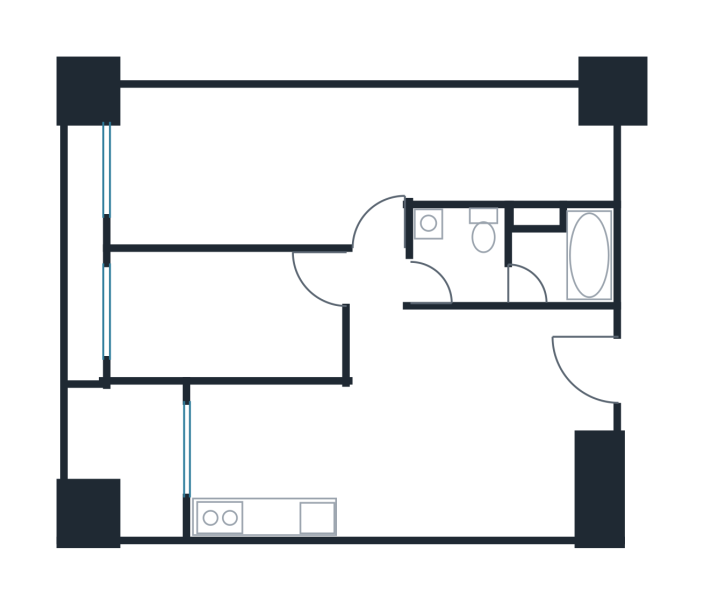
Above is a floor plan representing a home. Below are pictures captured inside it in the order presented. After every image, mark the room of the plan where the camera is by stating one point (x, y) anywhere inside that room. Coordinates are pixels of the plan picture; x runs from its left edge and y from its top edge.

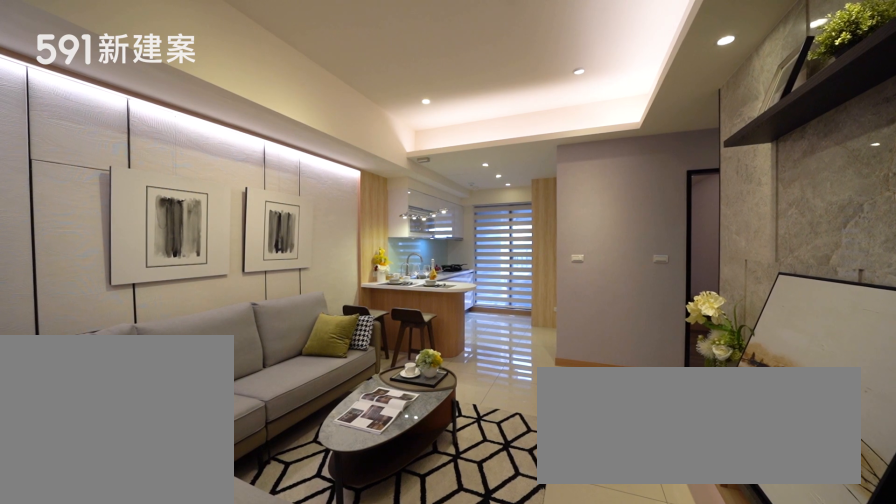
(493, 424)
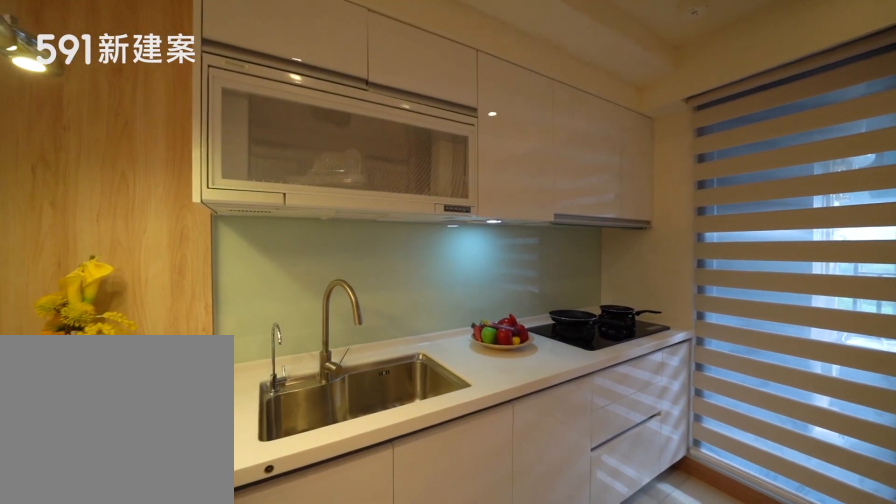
(283, 462)
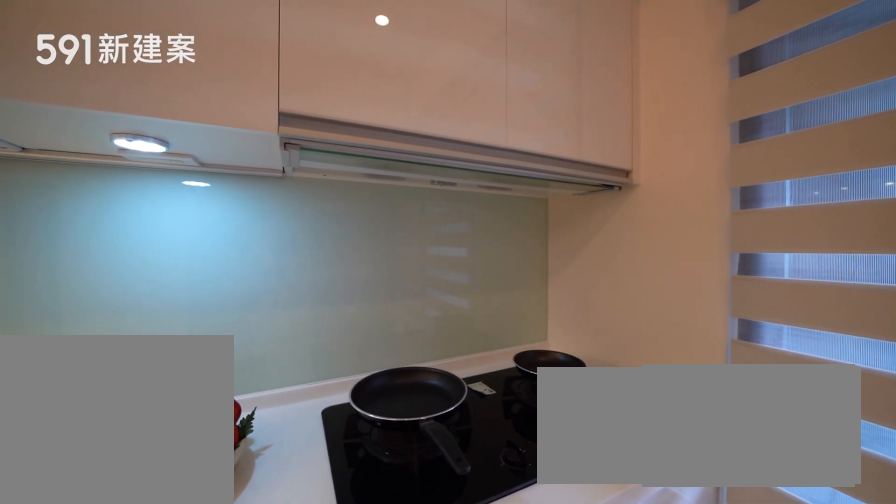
(283, 462)
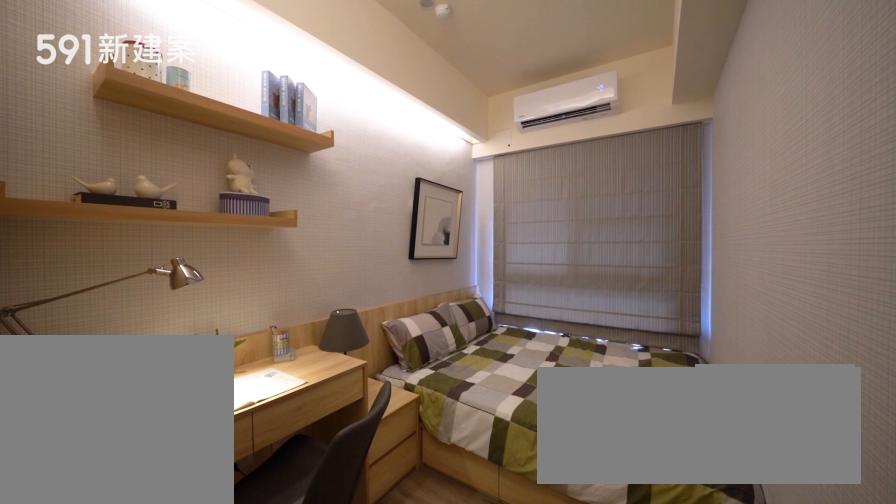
(225, 314)
